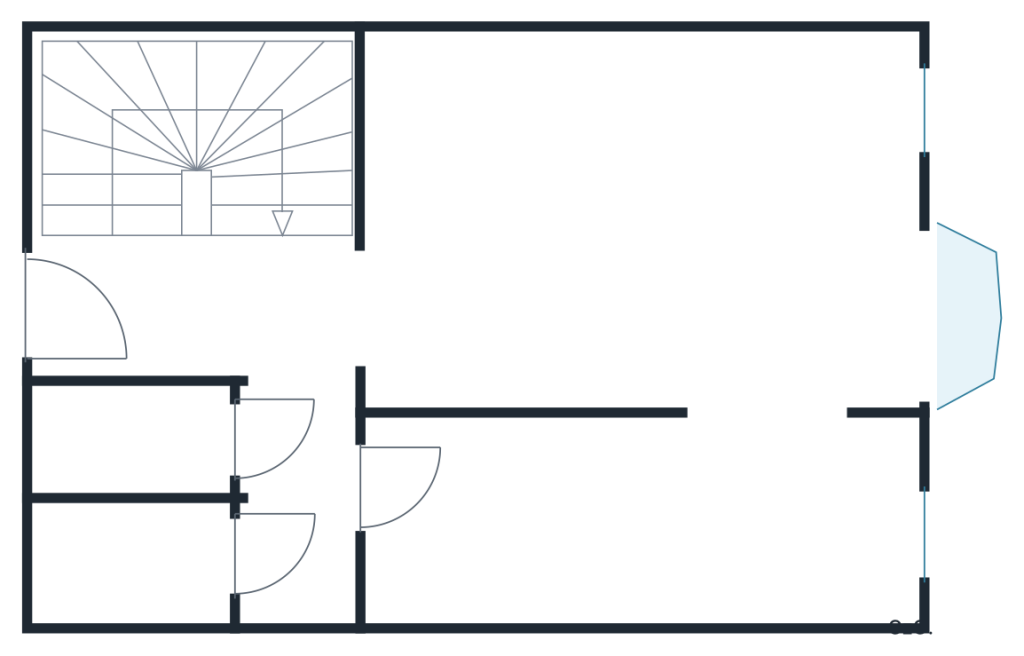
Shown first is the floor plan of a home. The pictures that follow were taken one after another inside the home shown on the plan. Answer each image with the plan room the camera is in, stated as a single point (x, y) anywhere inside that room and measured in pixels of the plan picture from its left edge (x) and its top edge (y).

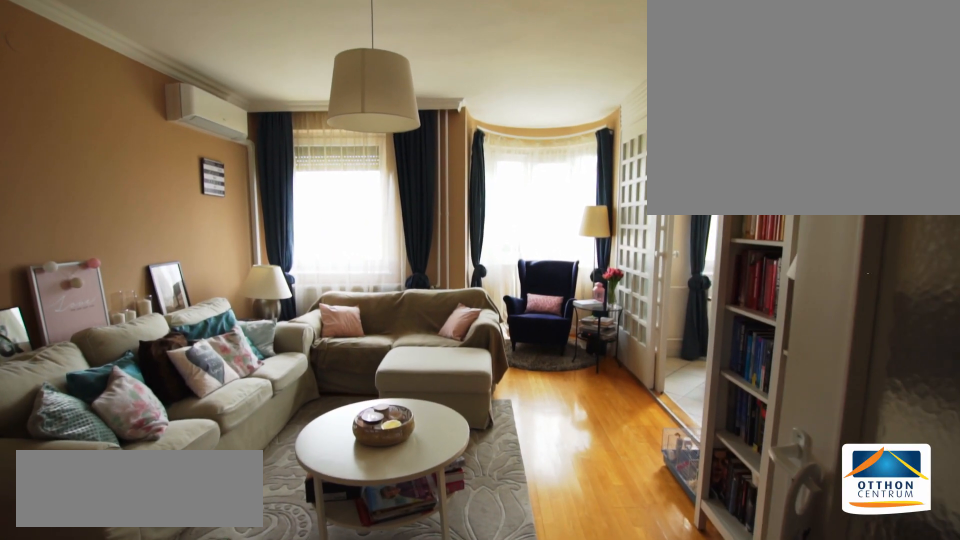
(652, 228)
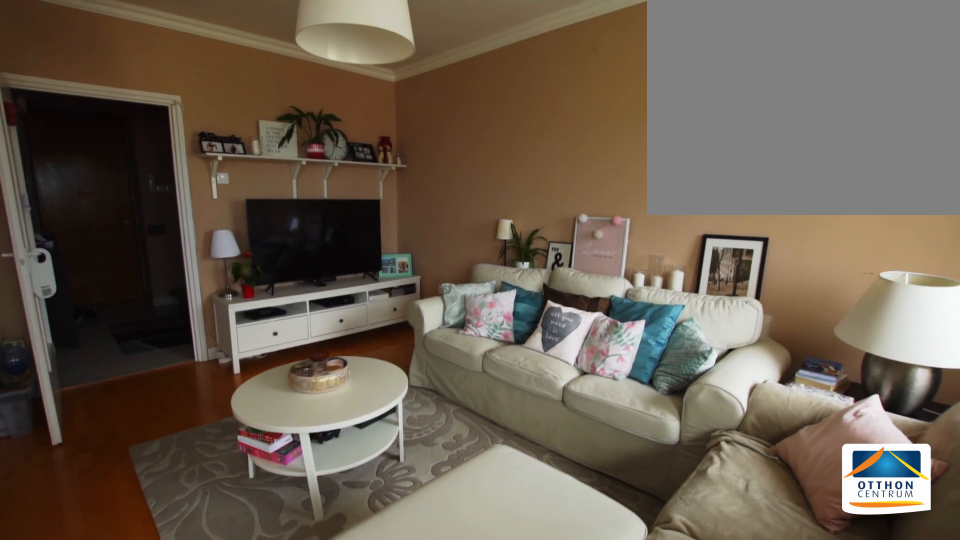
(652, 228)
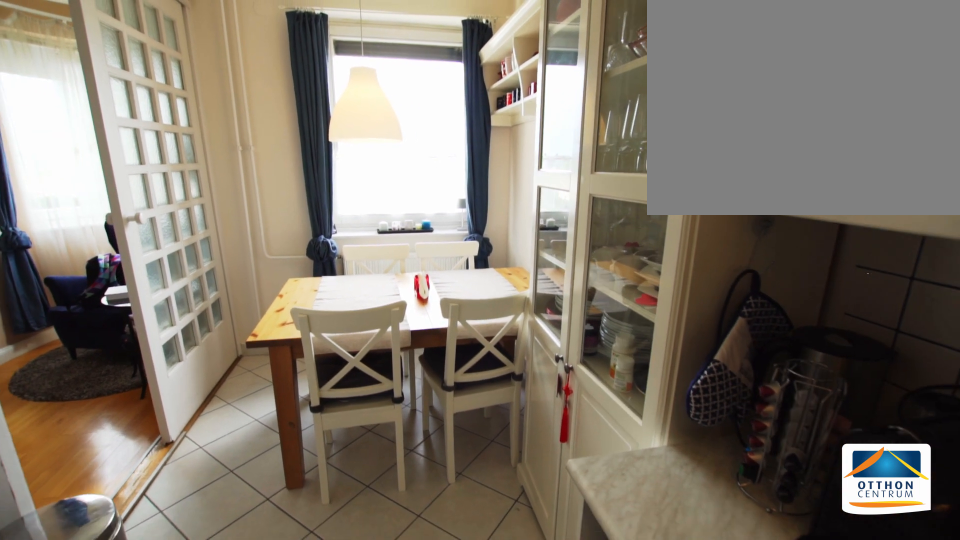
(652, 531)
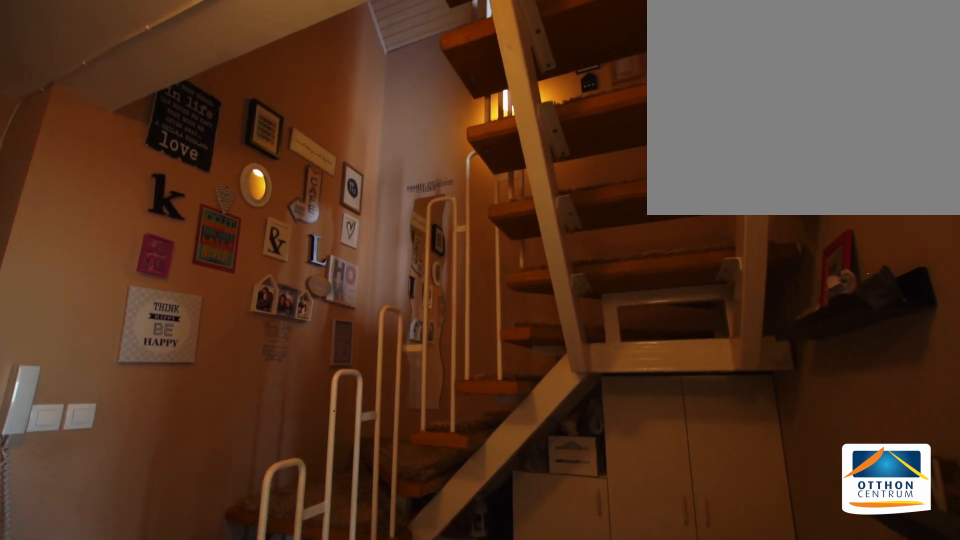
(295, 336)
